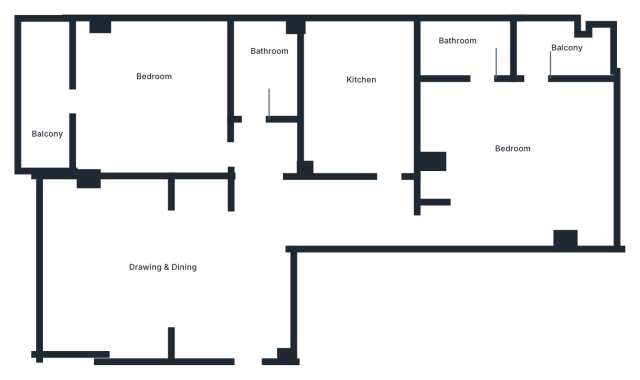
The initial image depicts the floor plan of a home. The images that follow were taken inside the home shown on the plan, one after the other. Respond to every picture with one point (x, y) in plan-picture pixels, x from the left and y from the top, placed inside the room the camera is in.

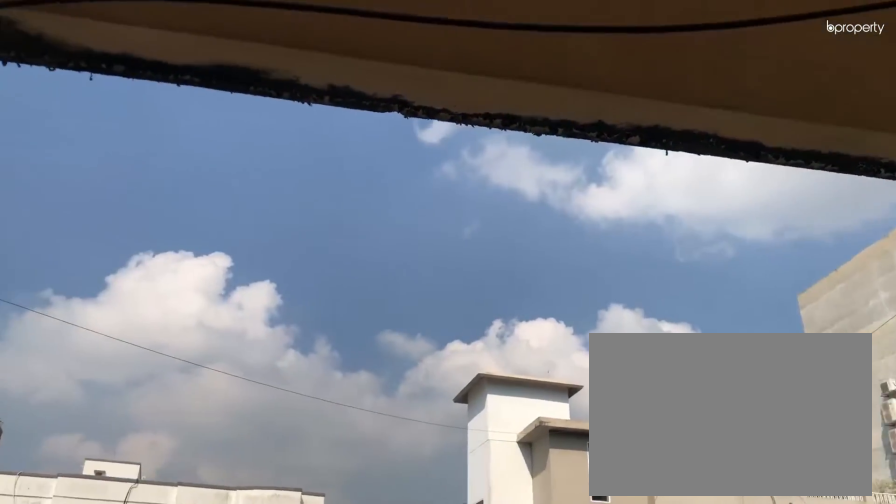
(52, 101)
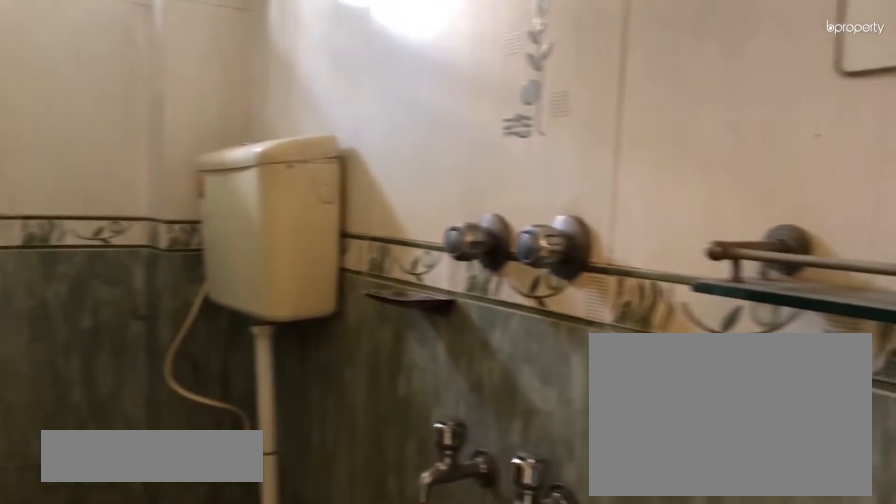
(263, 71)
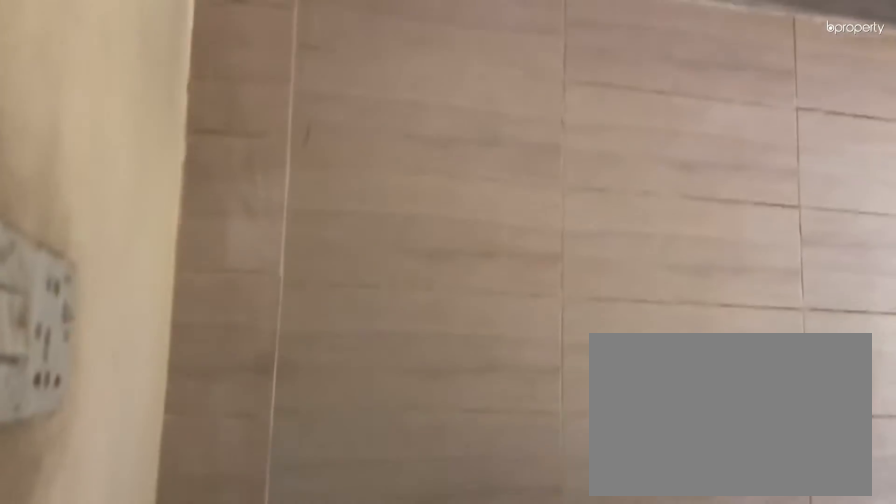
(364, 94)
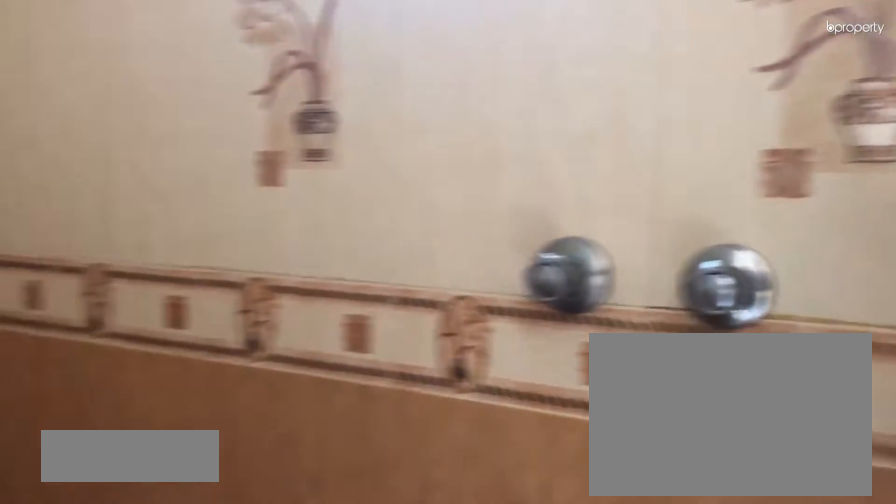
(465, 42)
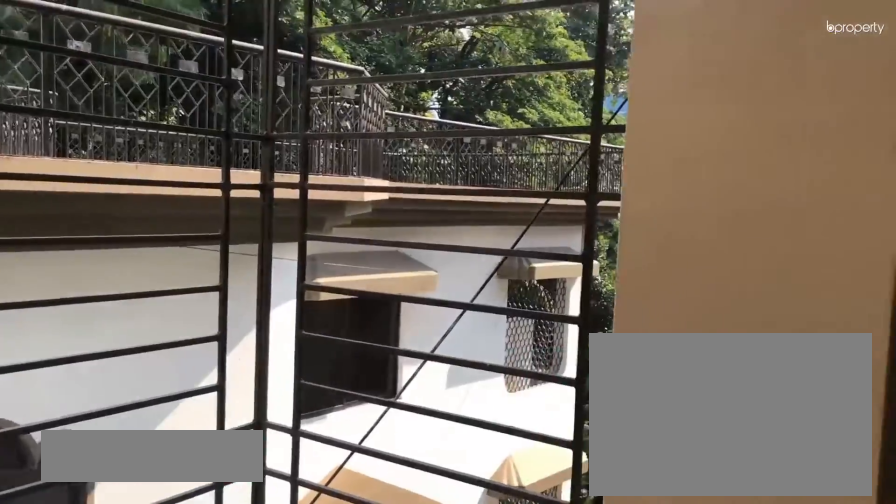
(557, 47)
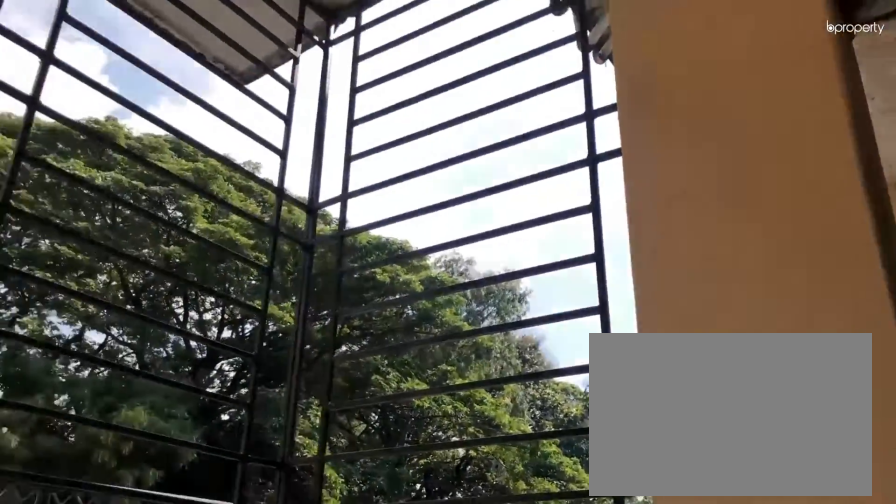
(557, 47)
